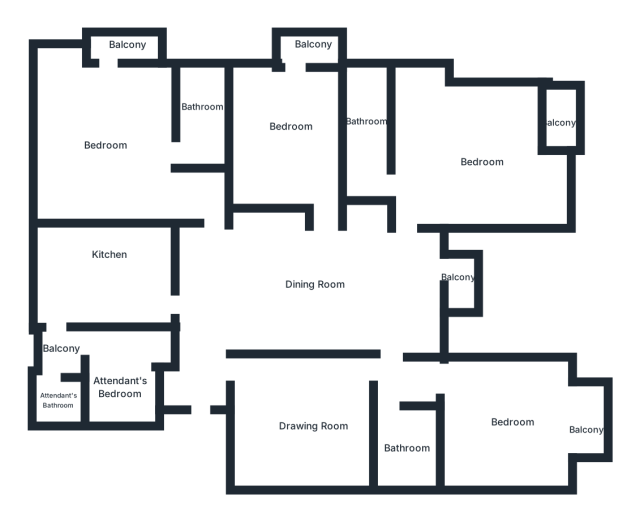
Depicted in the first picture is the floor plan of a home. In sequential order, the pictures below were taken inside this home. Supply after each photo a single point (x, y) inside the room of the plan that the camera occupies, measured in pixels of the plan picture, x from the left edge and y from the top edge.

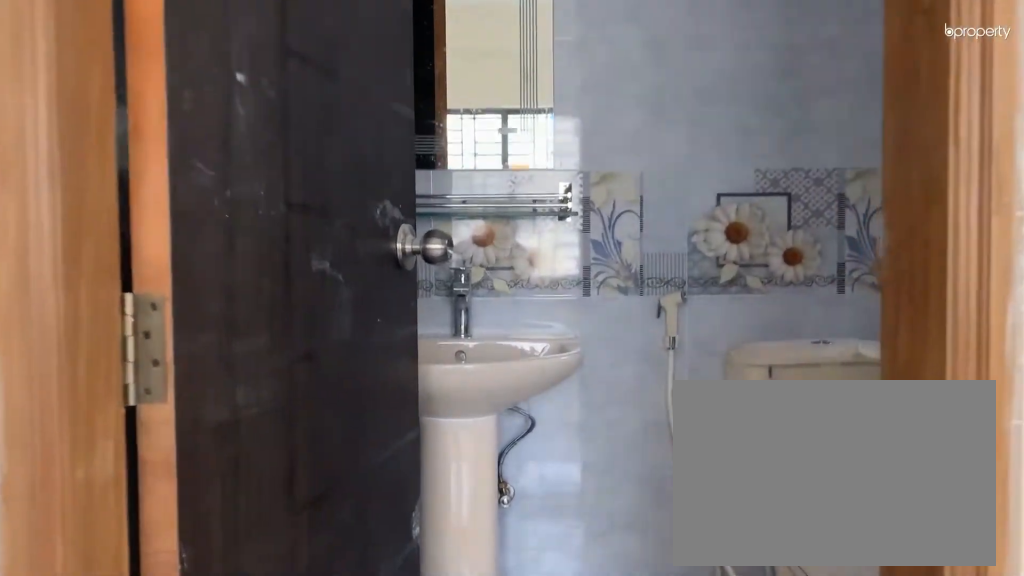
(195, 126)
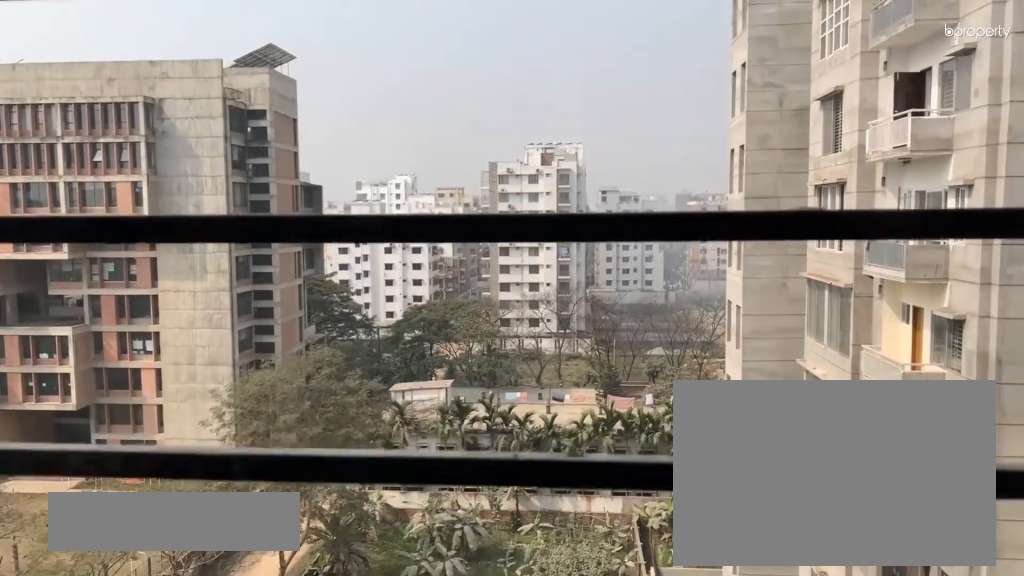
(117, 55)
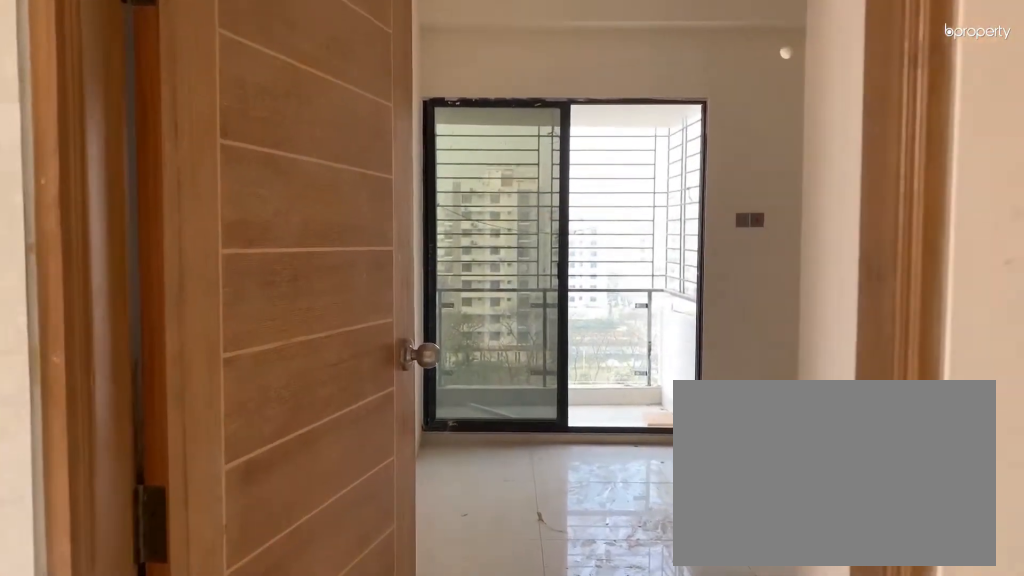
(315, 209)
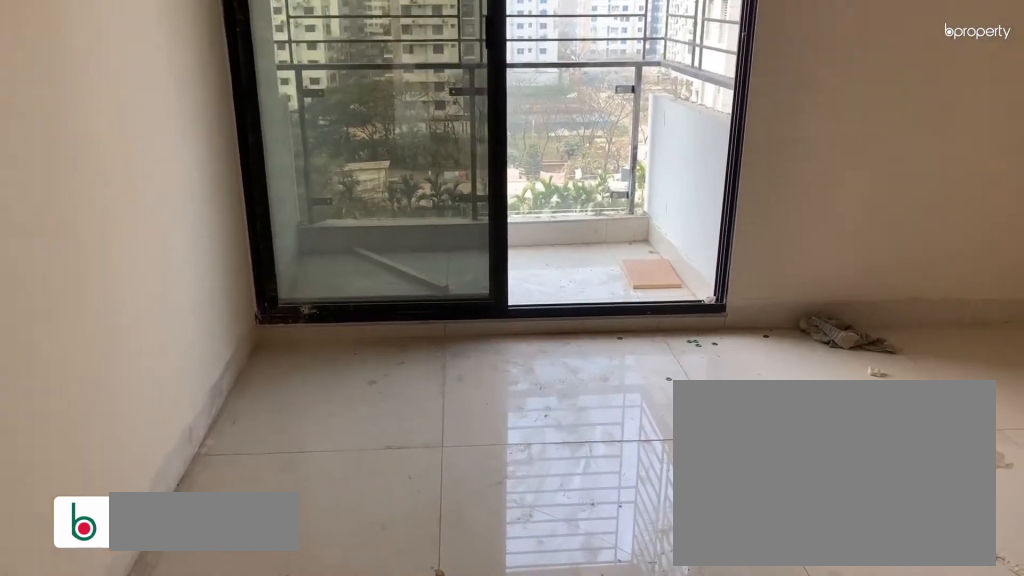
(291, 132)
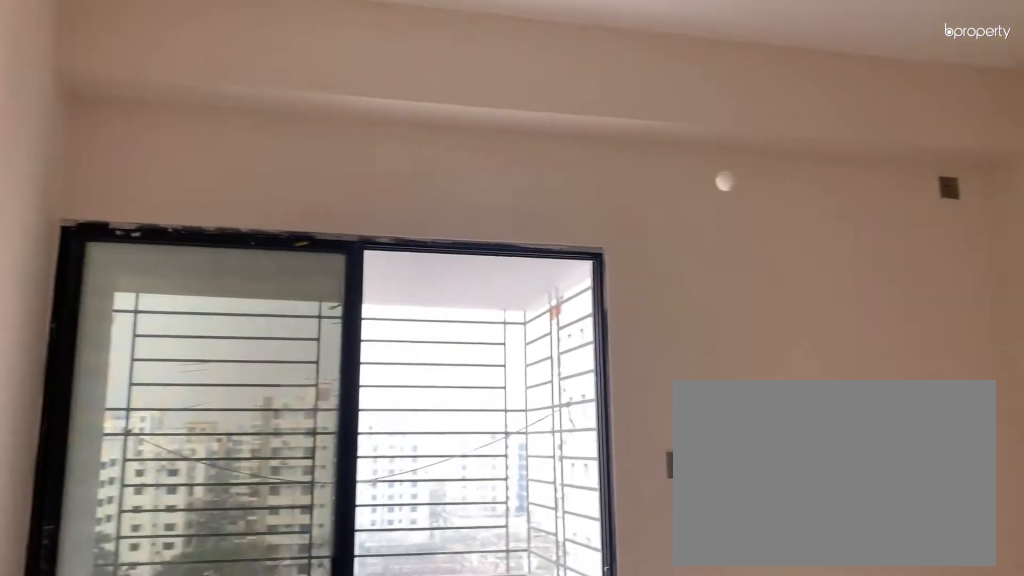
(291, 132)
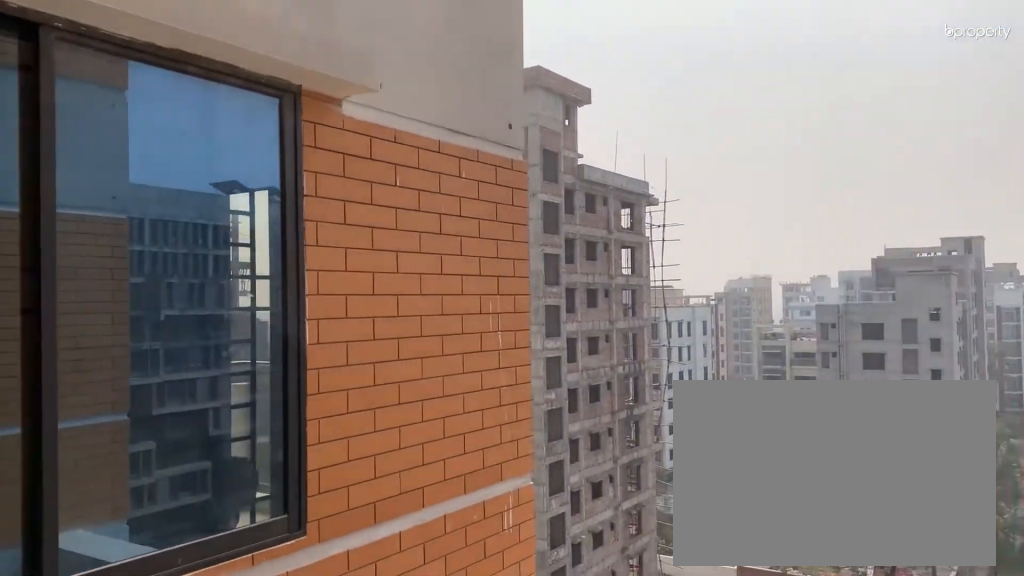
(463, 285)
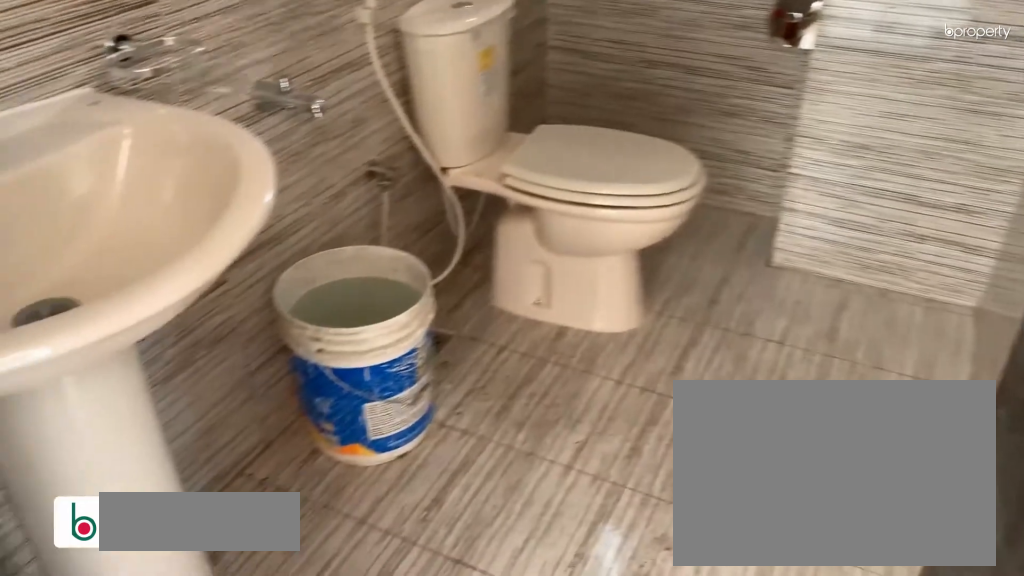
(410, 450)
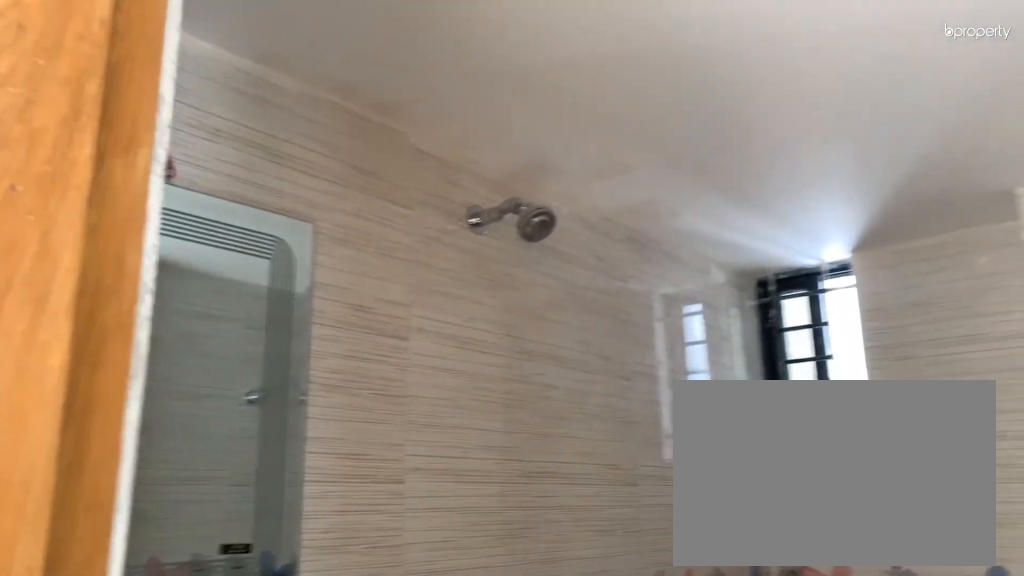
(410, 450)
